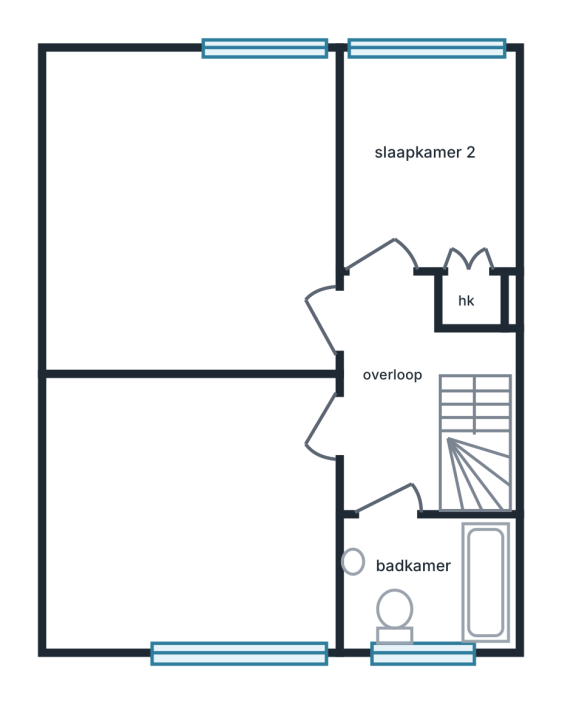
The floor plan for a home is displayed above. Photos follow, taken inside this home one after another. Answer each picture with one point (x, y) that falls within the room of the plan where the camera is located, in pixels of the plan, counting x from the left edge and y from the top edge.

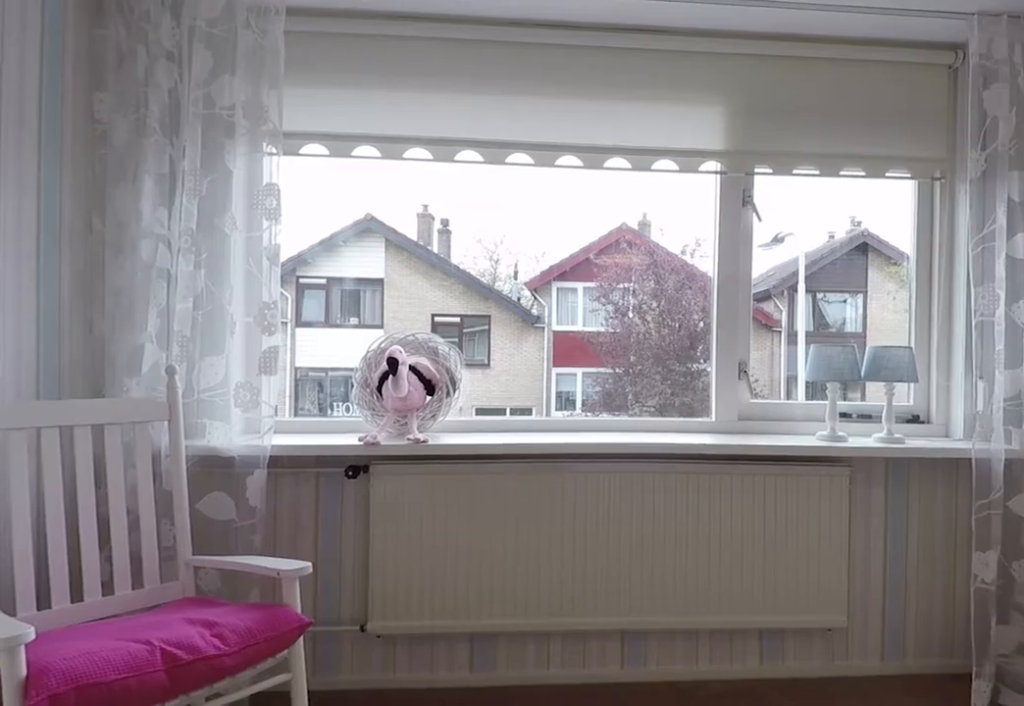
(63, 507)
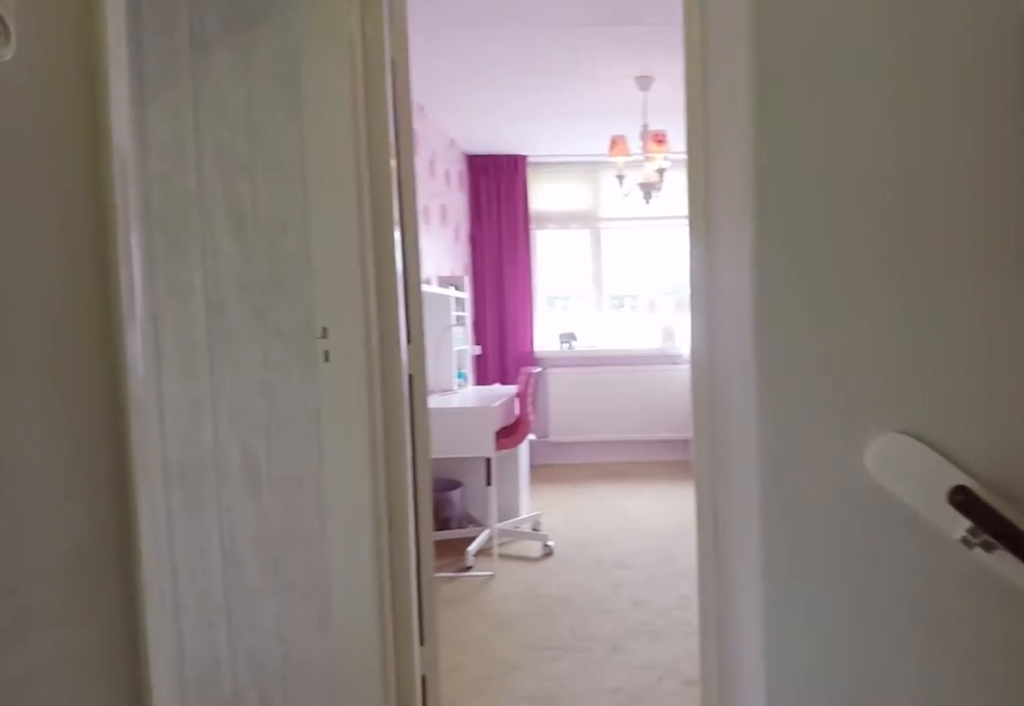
(399, 393)
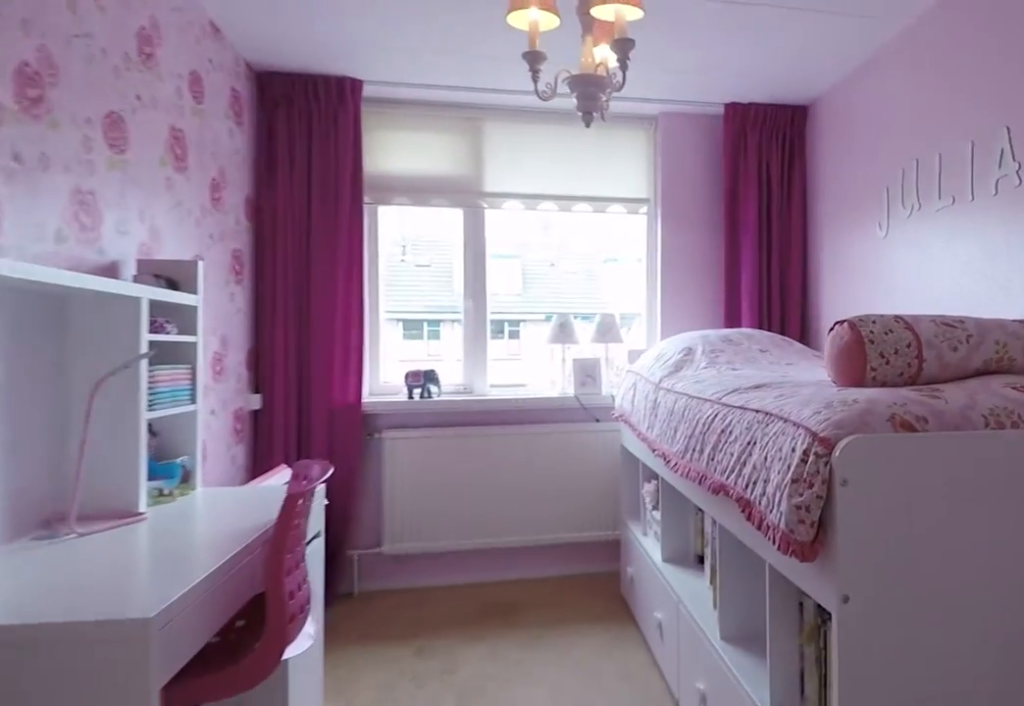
(428, 161)
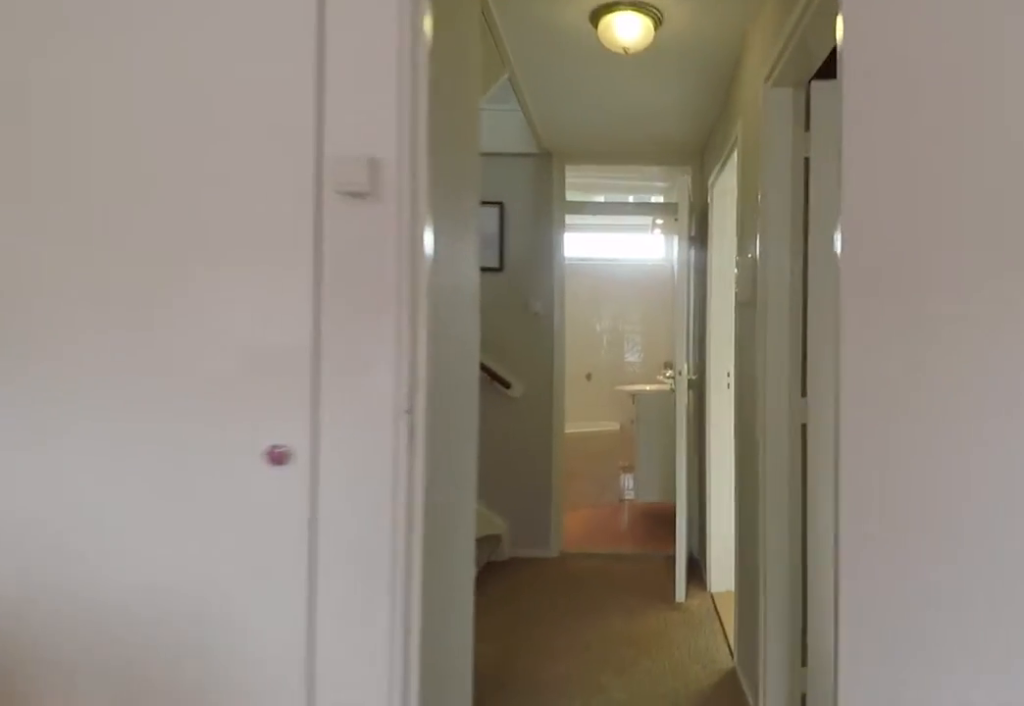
(428, 161)
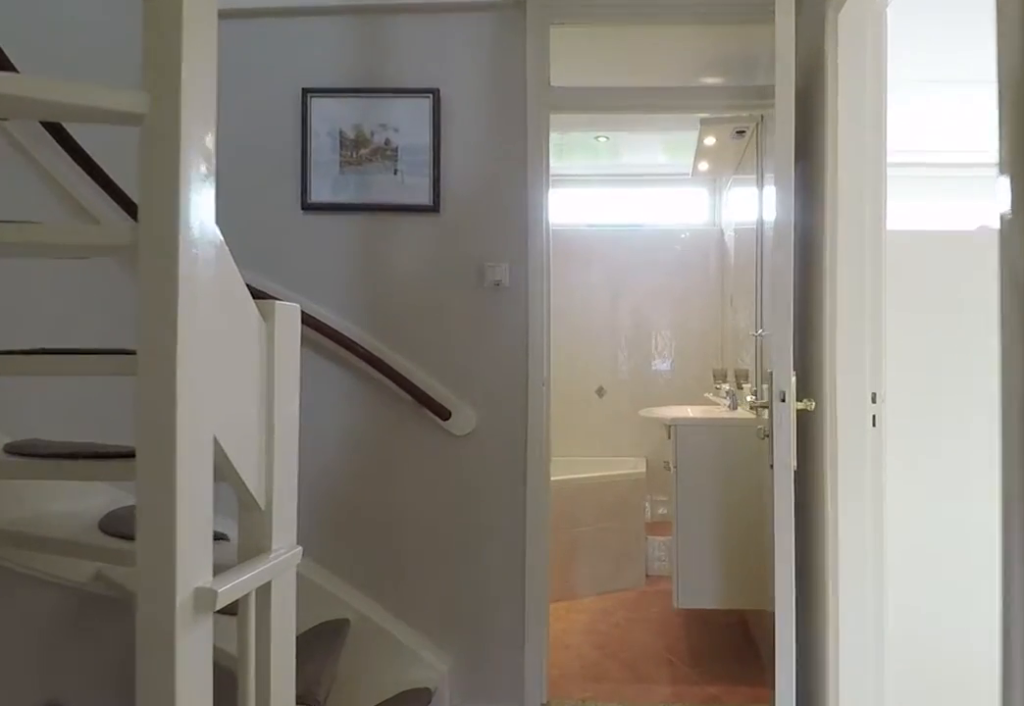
(400, 393)
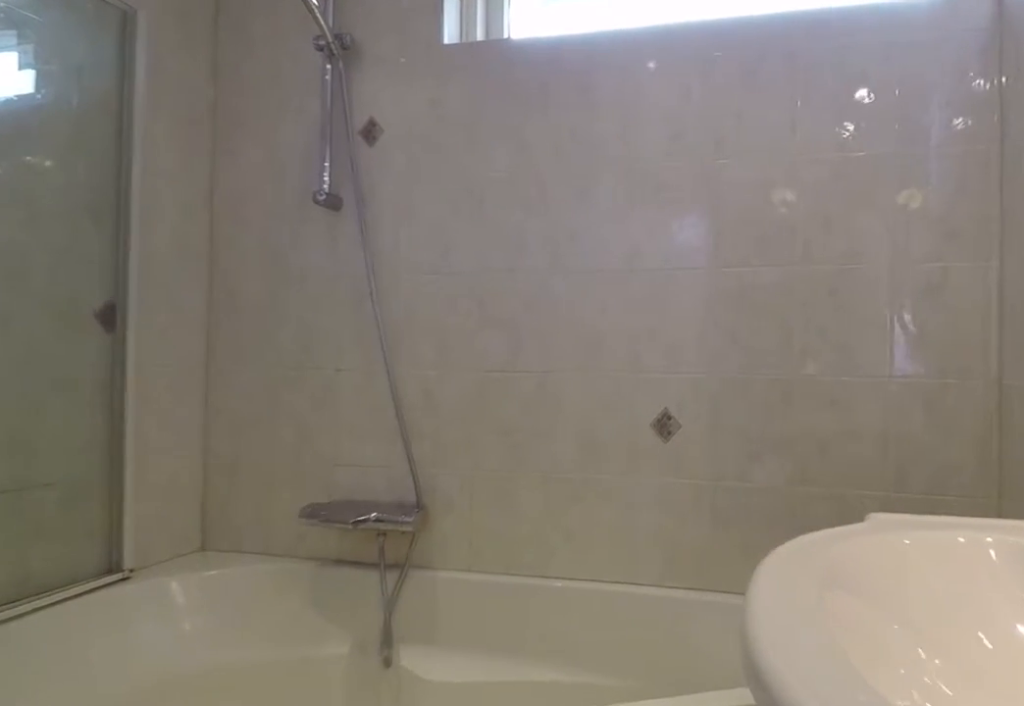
(425, 582)
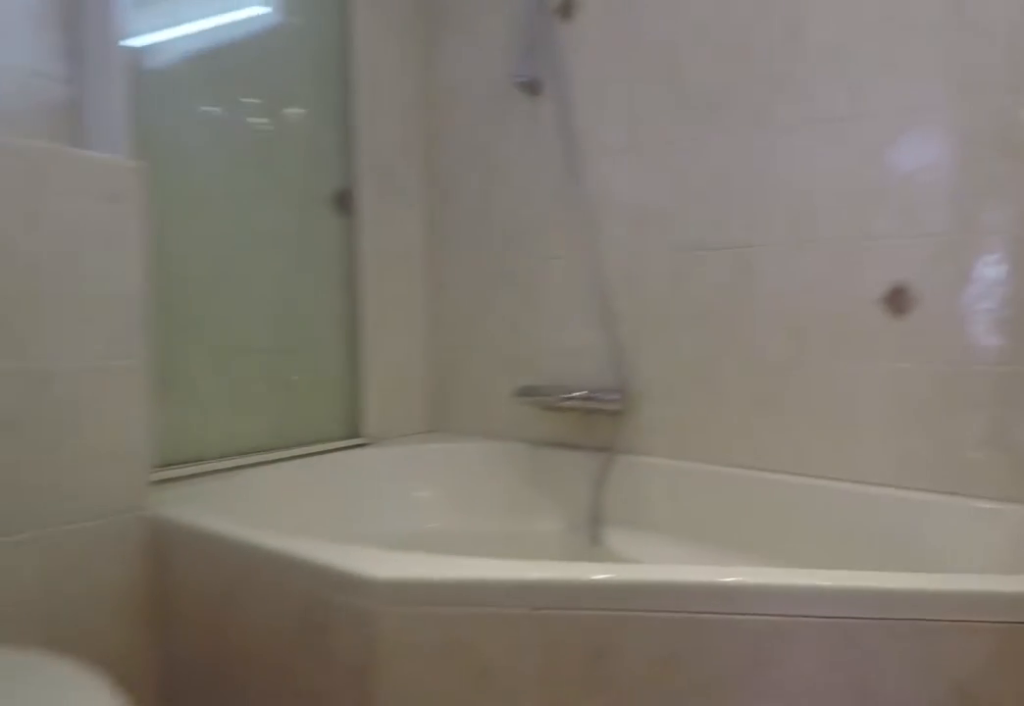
(425, 582)
